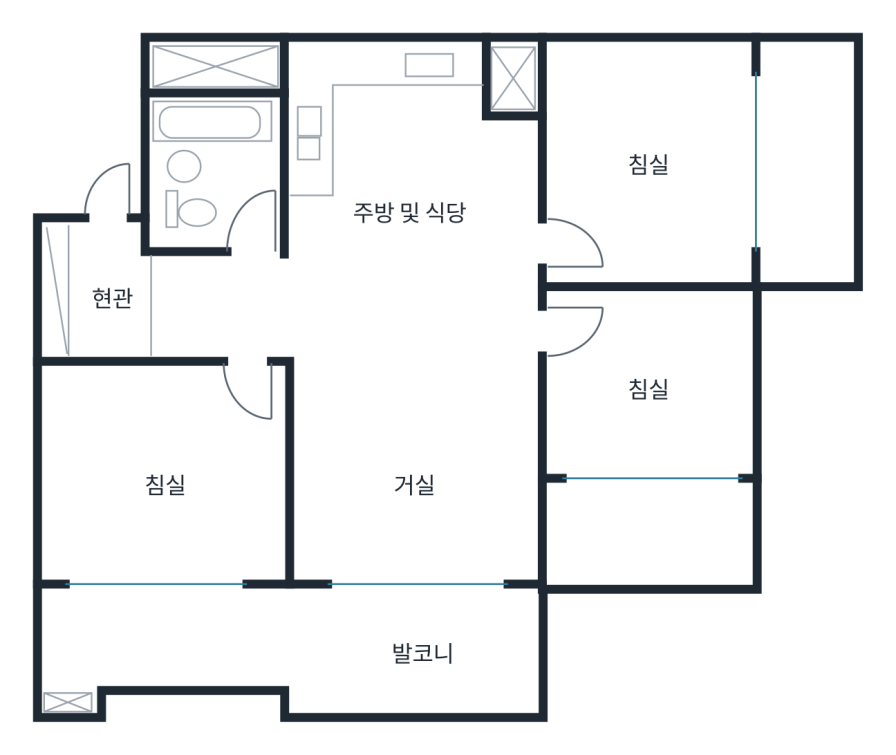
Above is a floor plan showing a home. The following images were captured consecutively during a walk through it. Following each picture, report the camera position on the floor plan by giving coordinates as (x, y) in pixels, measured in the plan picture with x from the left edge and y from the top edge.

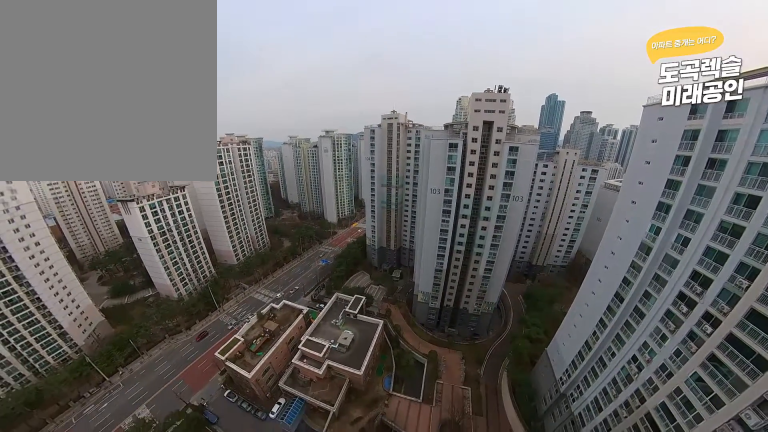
(484, 712)
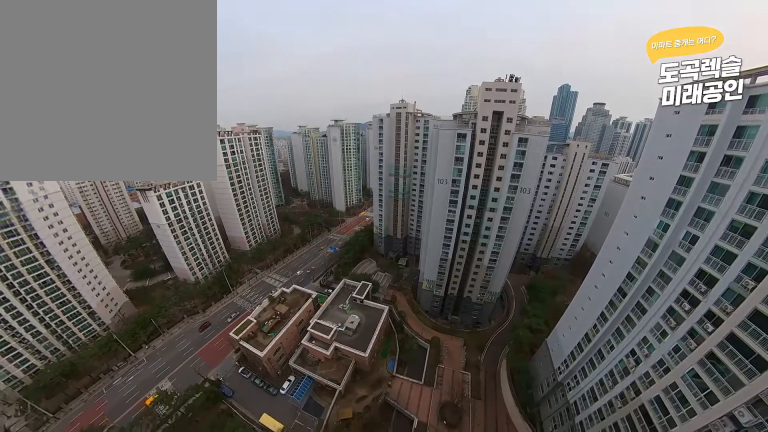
(484, 712)
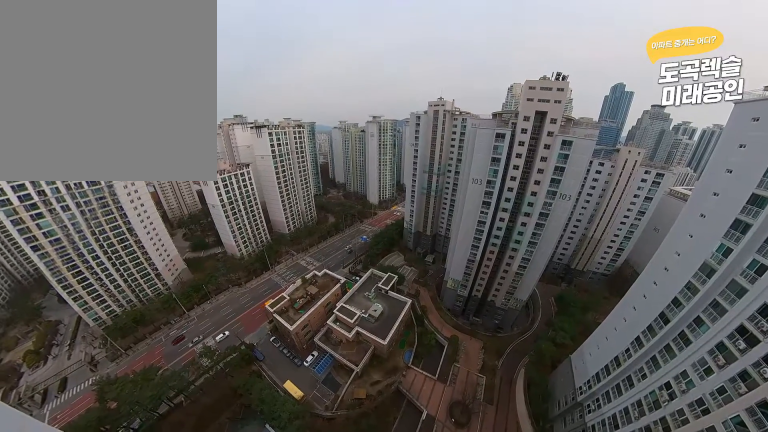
(484, 712)
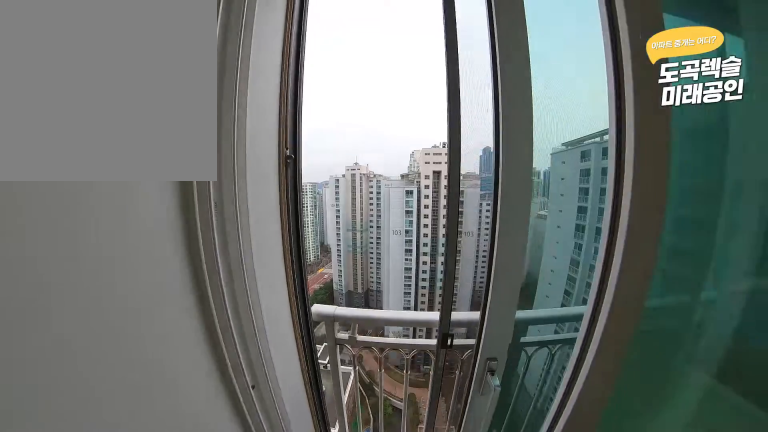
(480, 639)
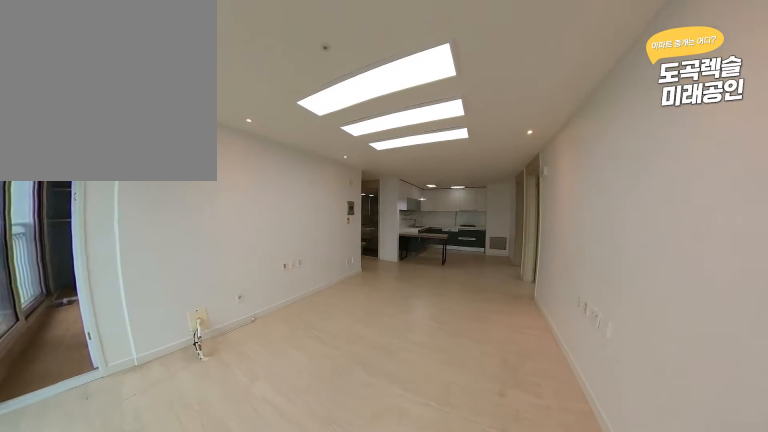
(456, 552)
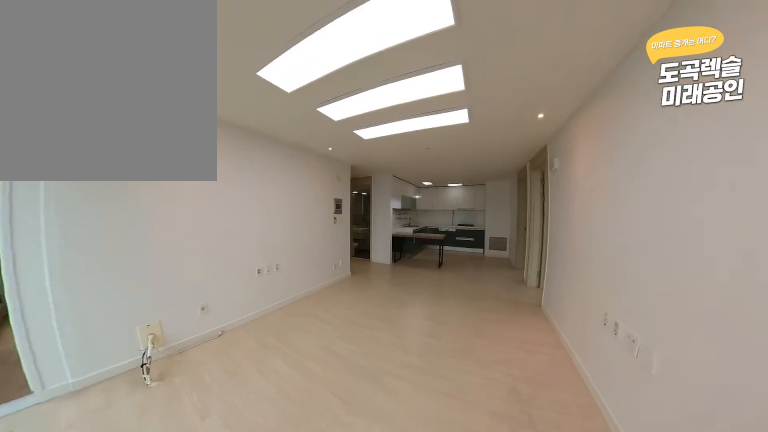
(445, 525)
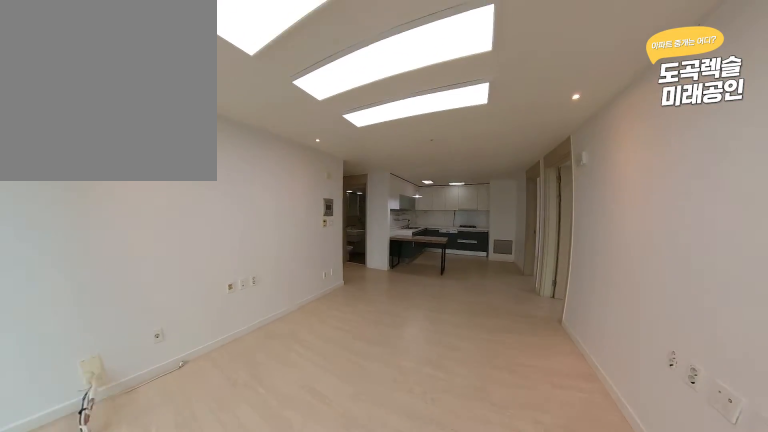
(433, 496)
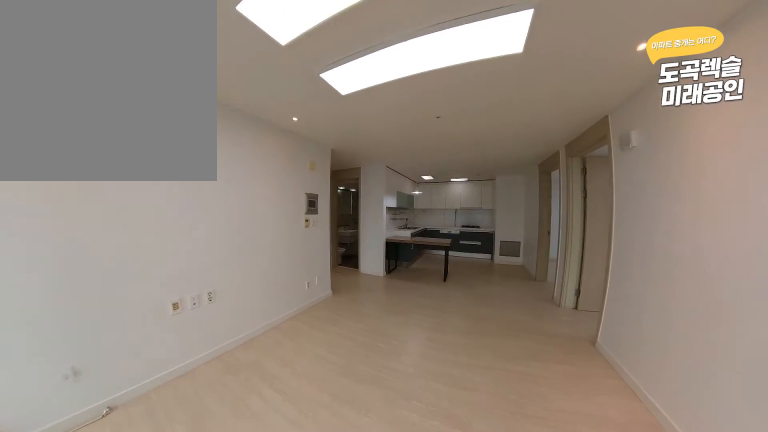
(422, 480)
